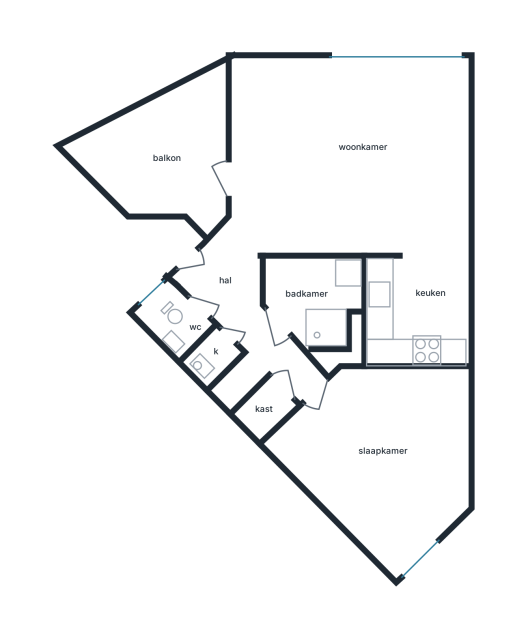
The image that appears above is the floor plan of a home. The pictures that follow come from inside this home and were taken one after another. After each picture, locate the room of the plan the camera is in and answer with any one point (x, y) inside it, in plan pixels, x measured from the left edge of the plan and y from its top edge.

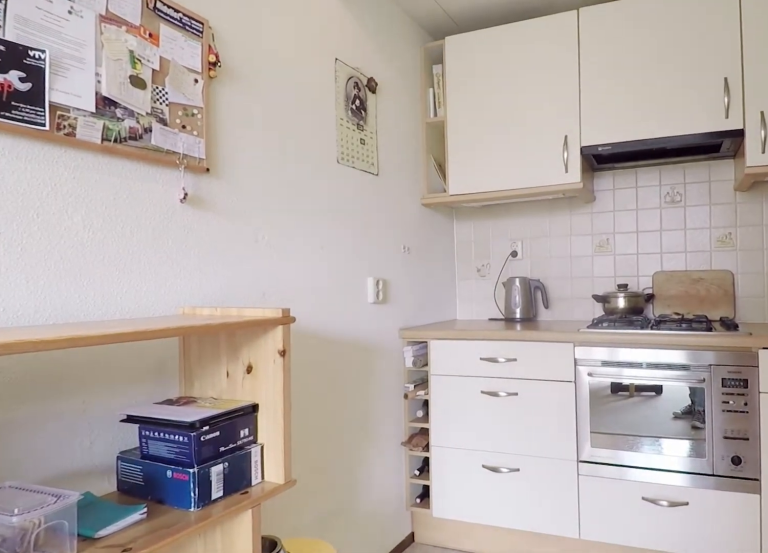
(415, 311)
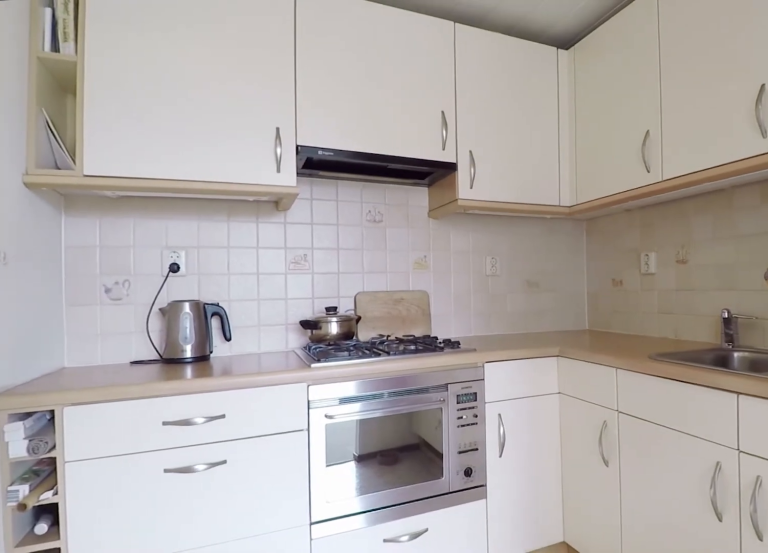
(415, 311)
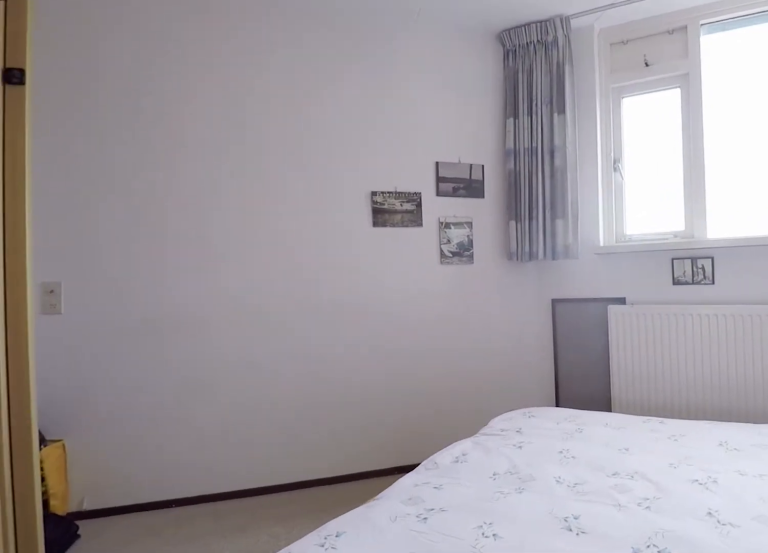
(383, 454)
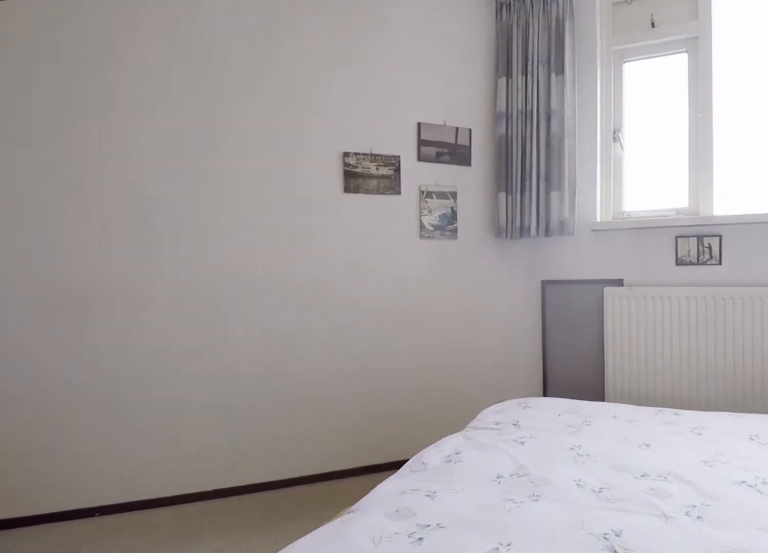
(383, 454)
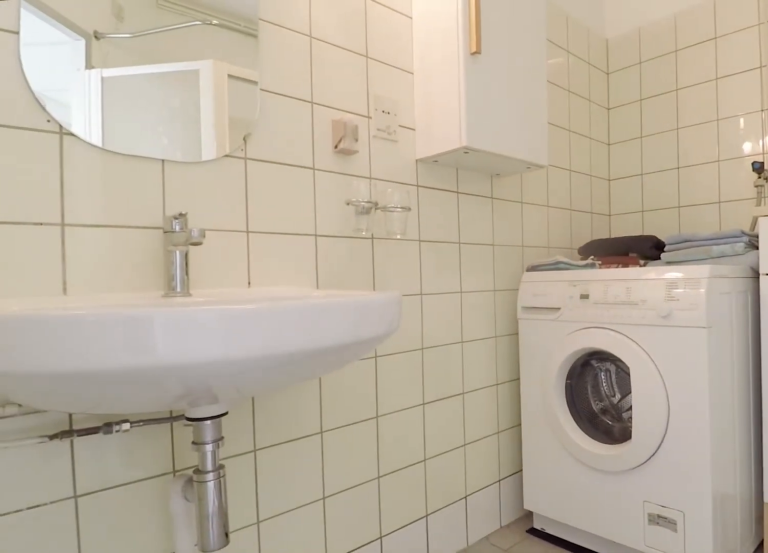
(326, 296)
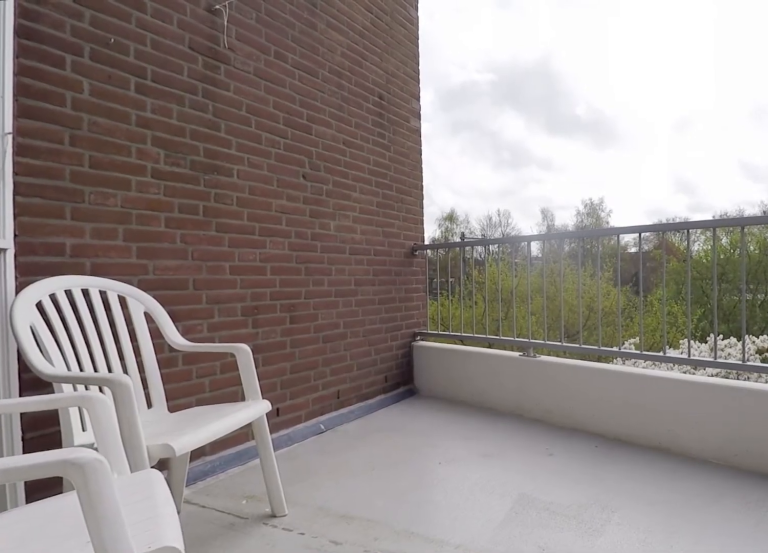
(164, 154)
